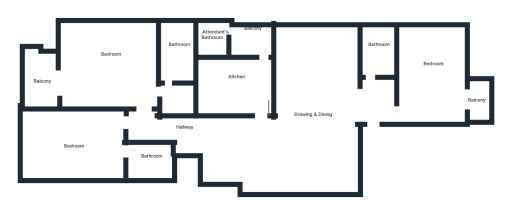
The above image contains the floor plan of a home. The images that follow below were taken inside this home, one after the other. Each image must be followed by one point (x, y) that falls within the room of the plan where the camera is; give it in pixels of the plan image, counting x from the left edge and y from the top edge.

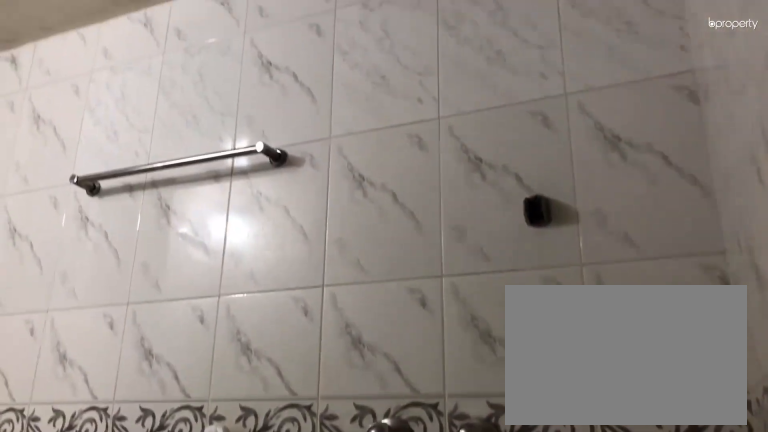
(144, 159)
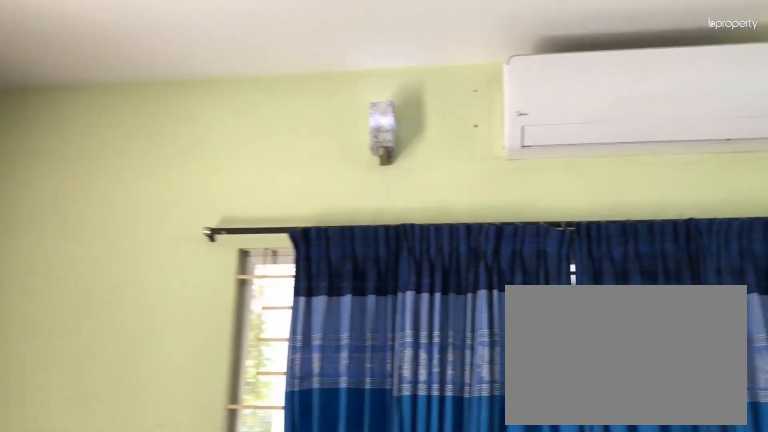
(101, 57)
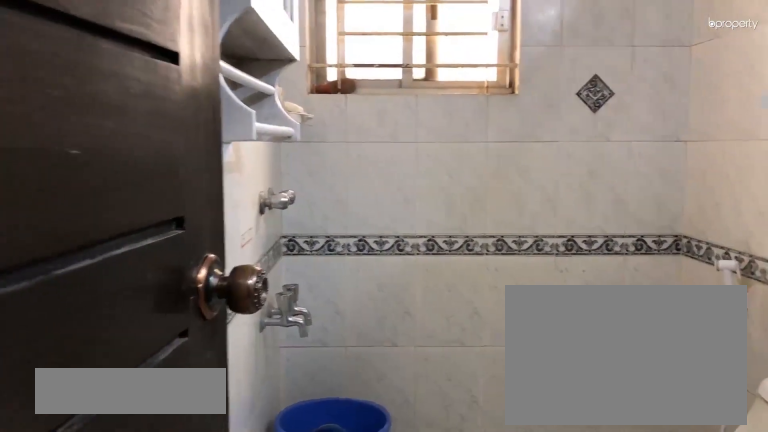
(177, 51)
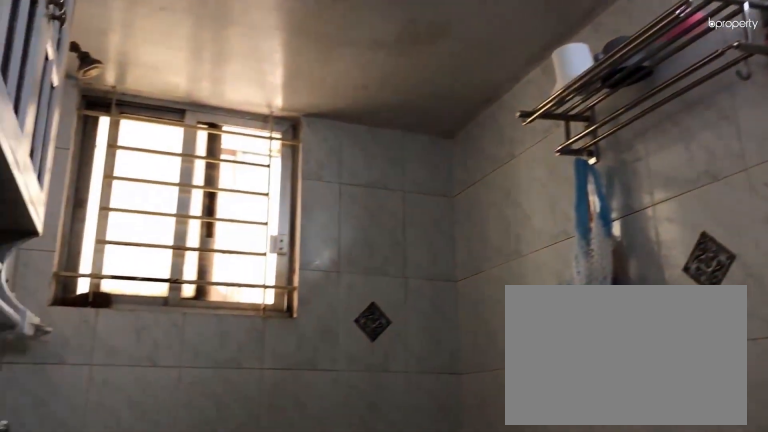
(177, 51)
